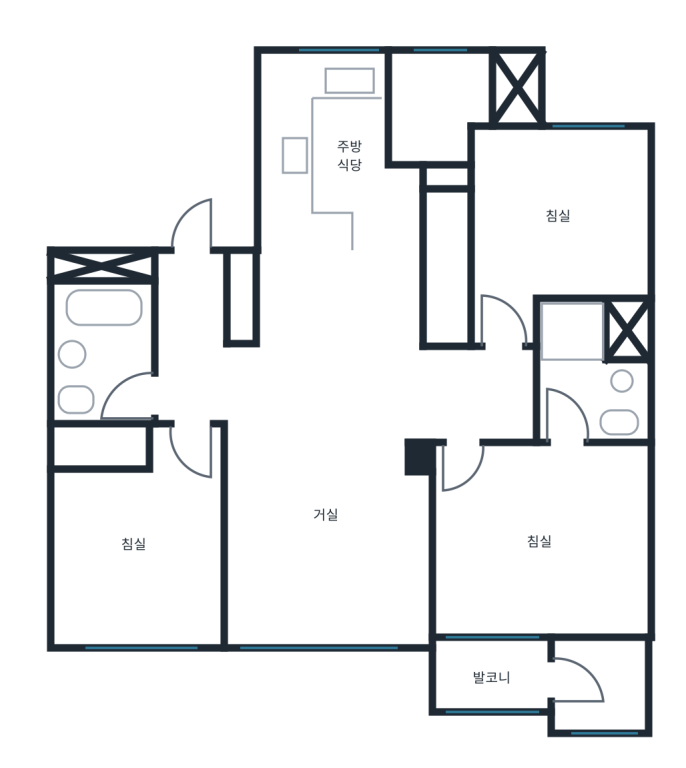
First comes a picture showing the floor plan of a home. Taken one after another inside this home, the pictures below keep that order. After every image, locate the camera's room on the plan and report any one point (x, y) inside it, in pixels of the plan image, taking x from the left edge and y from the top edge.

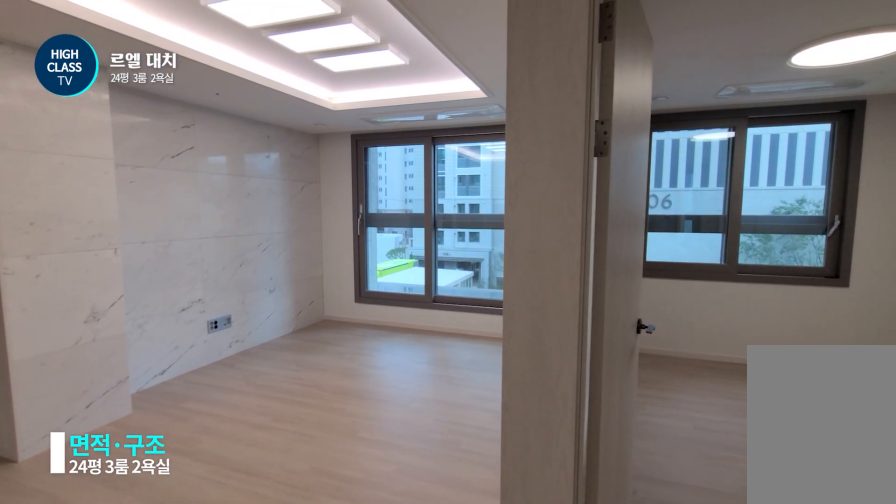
(210, 385)
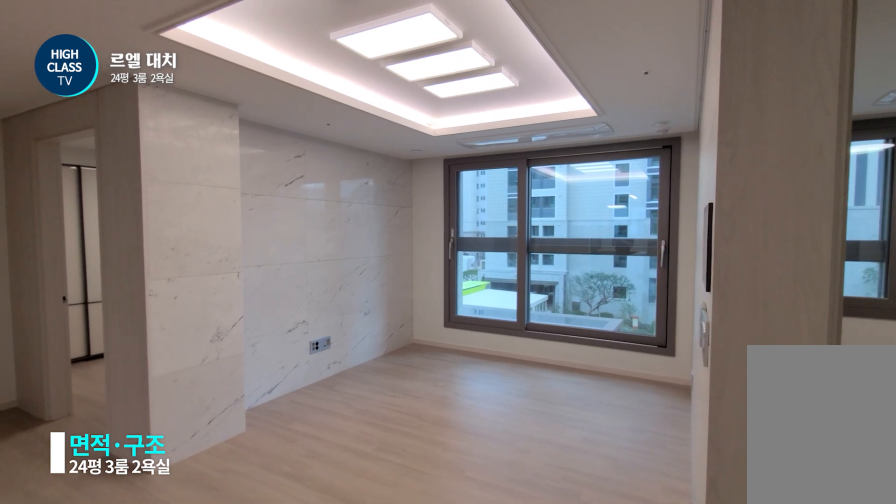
(210, 385)
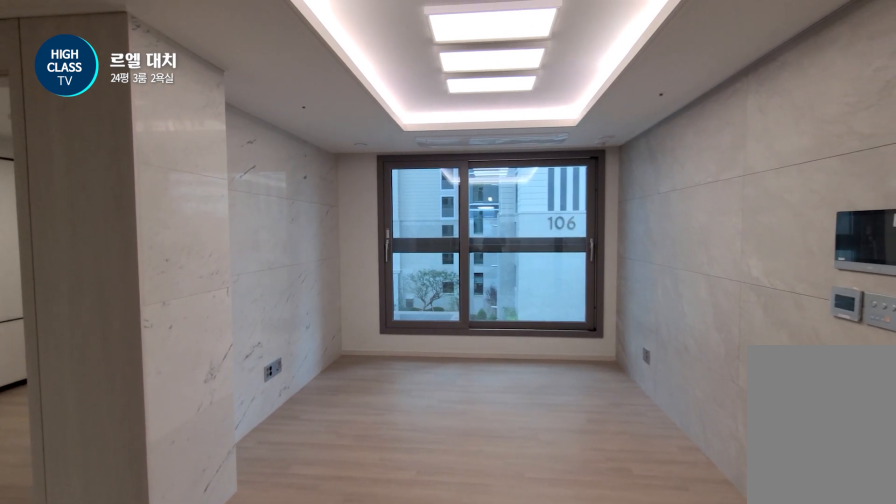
(326, 495)
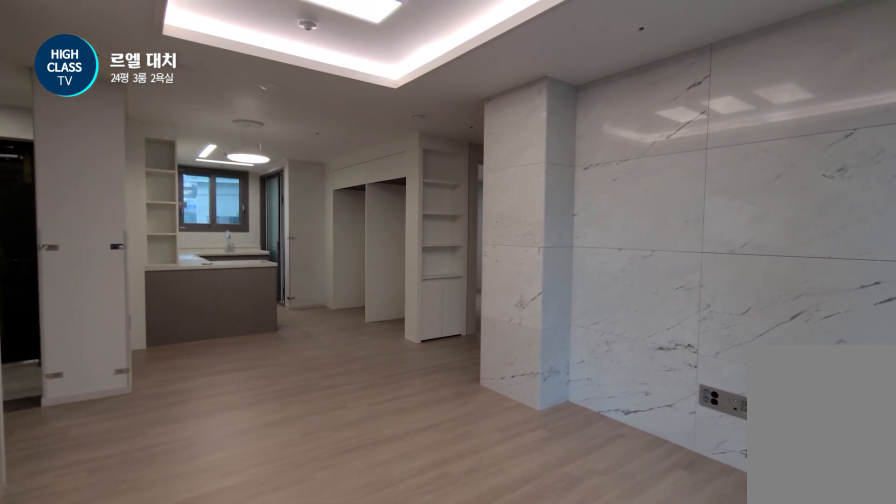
(326, 495)
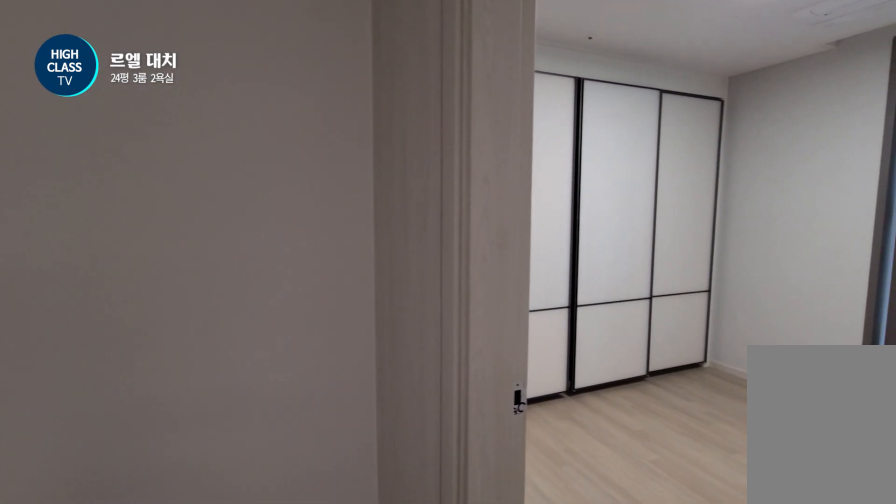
(483, 396)
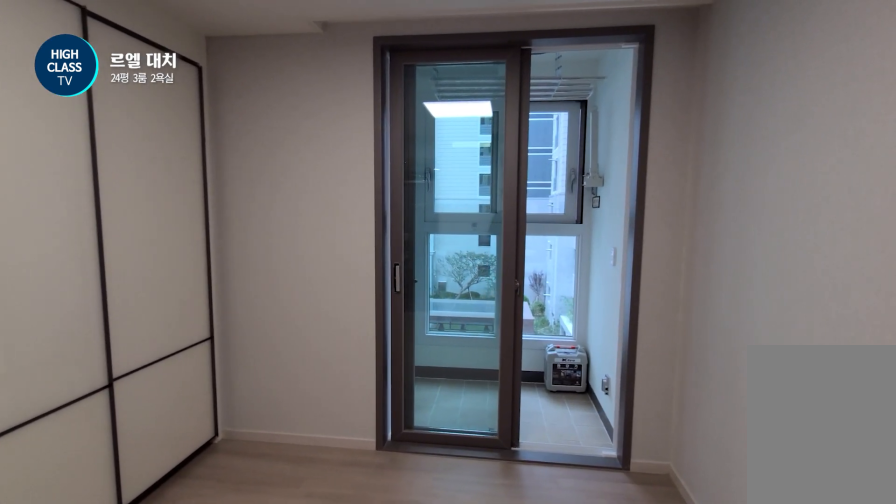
(531, 569)
